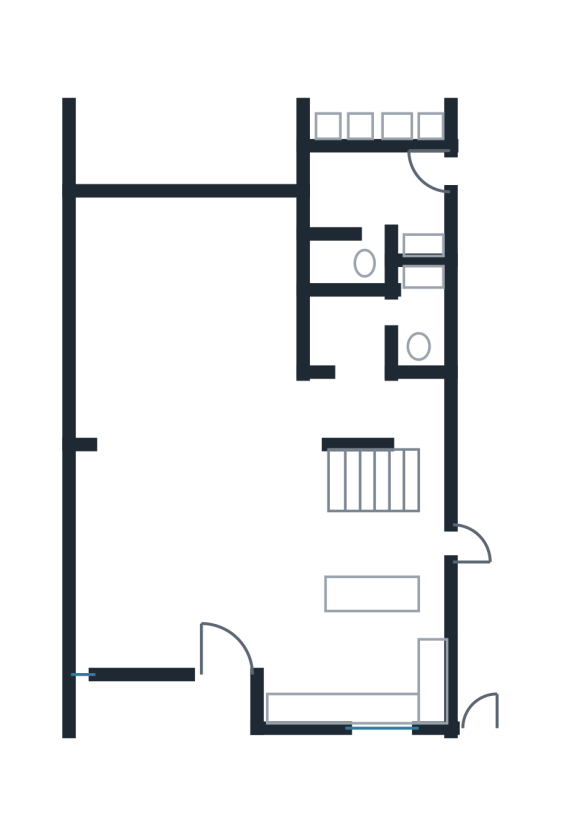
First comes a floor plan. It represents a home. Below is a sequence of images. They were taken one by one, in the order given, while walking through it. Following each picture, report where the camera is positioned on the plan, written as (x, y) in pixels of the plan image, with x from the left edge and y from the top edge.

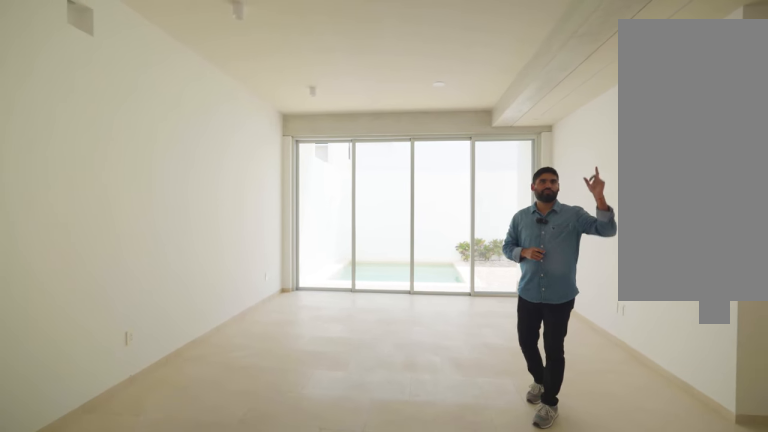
(151, 456)
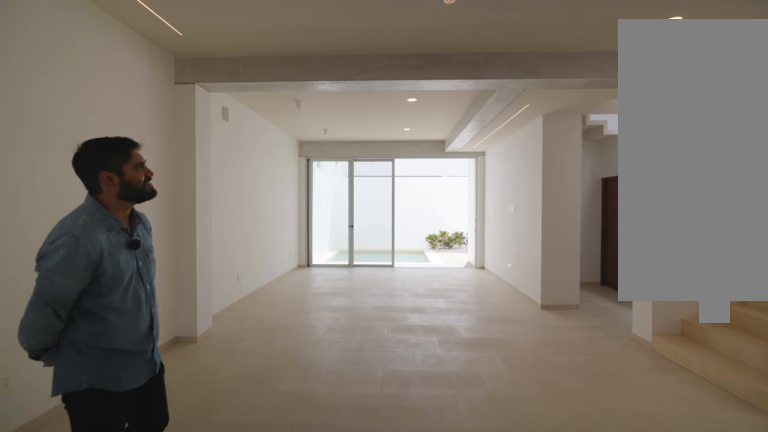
(185, 549)
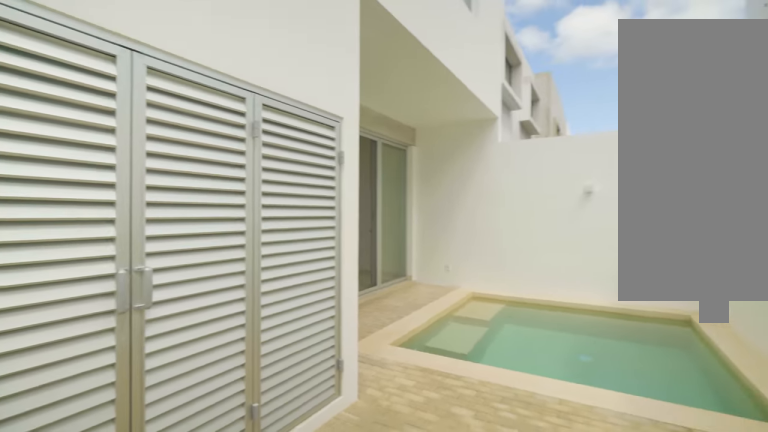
(414, 63)
